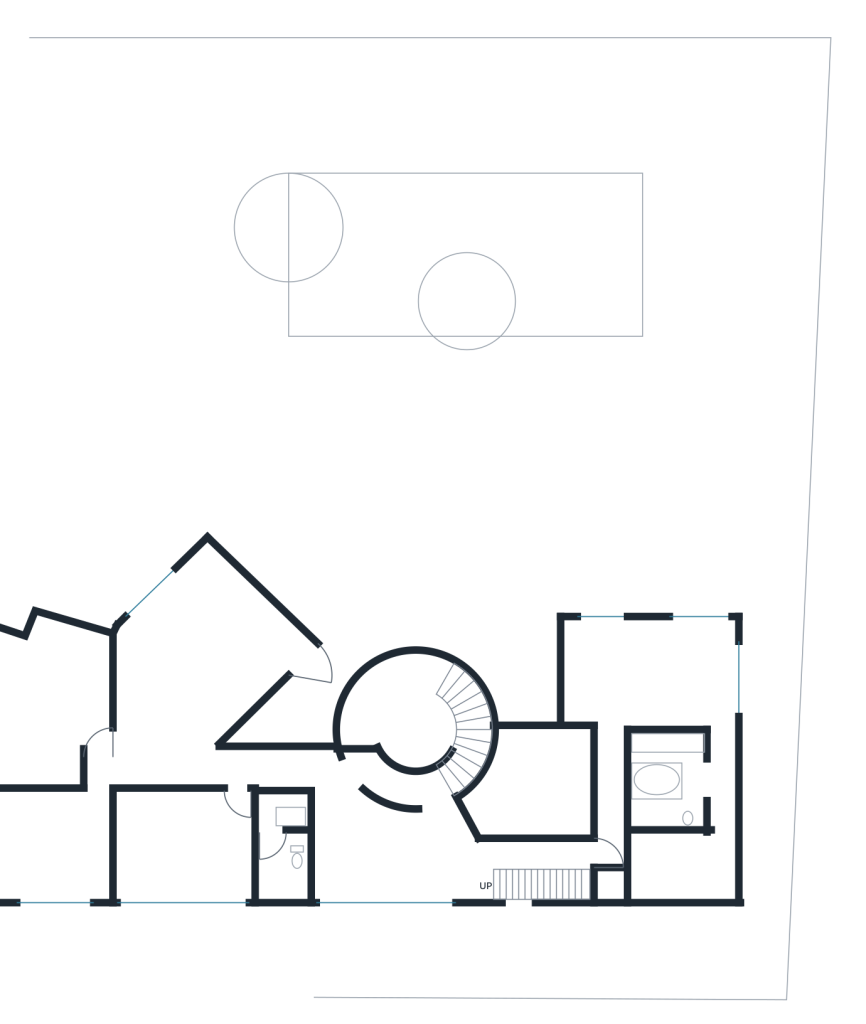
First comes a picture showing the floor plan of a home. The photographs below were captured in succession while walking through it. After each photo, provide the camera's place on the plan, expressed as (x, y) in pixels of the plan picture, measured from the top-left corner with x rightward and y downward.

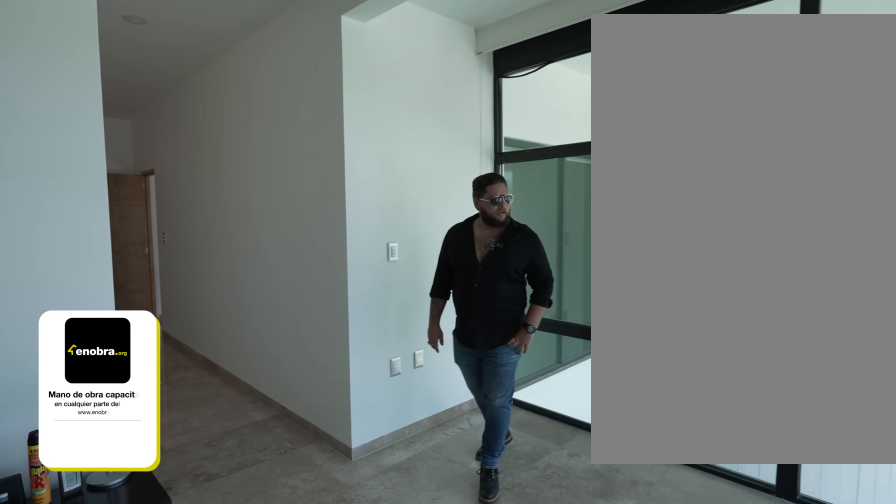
(615, 655)
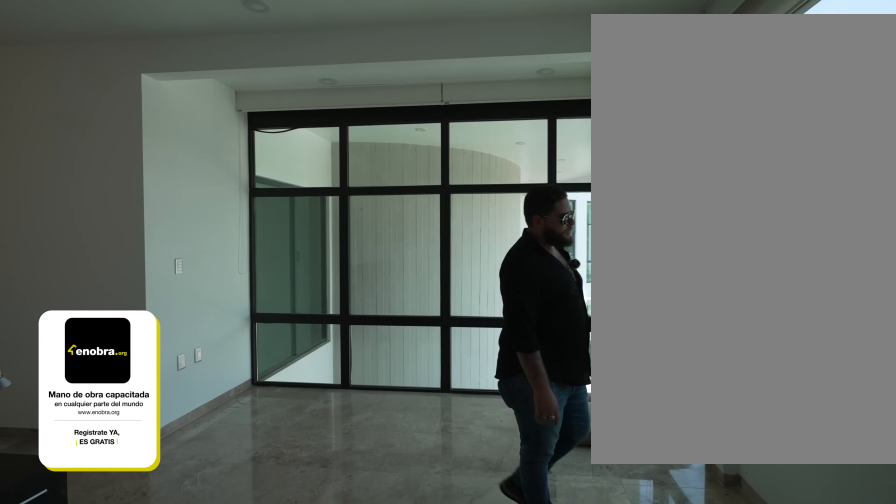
(639, 646)
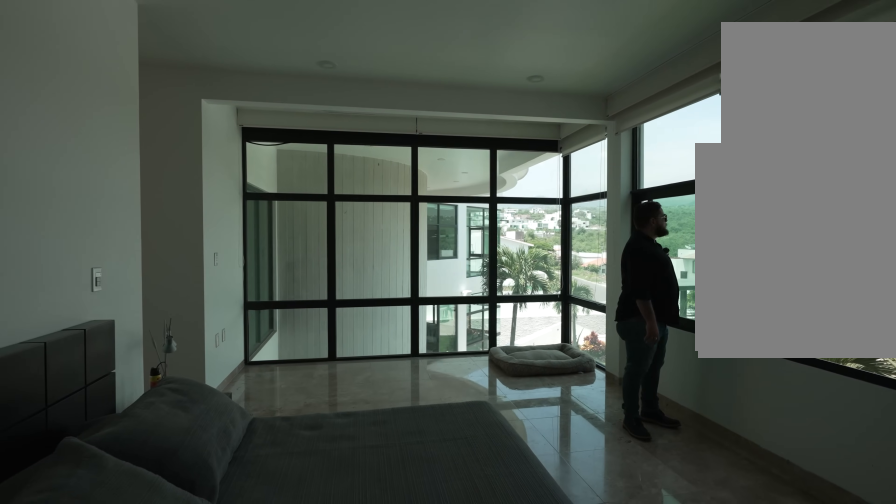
(714, 665)
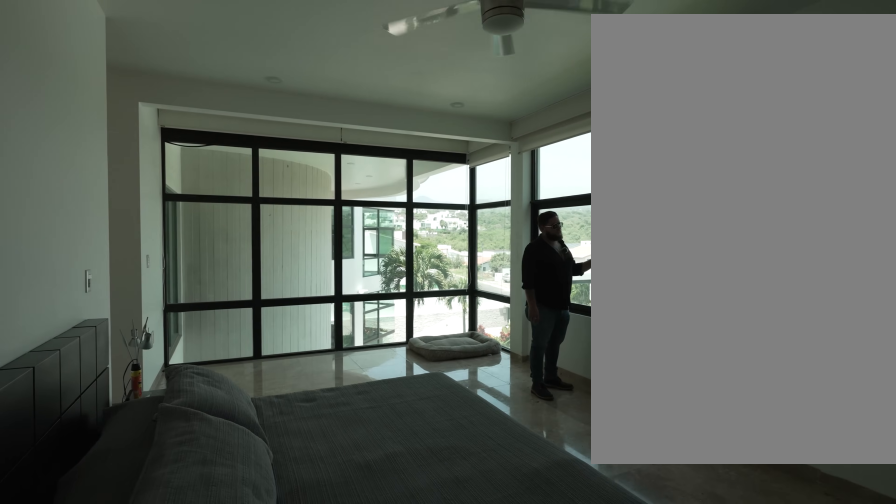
(719, 699)
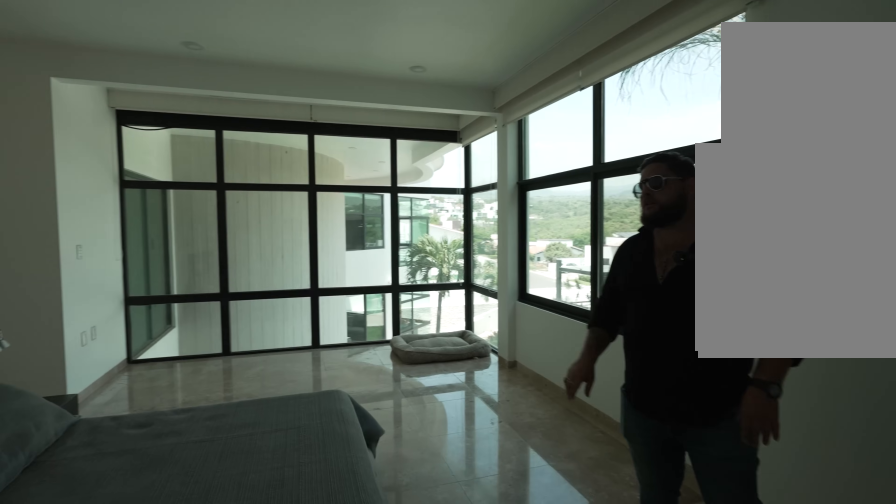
(719, 698)
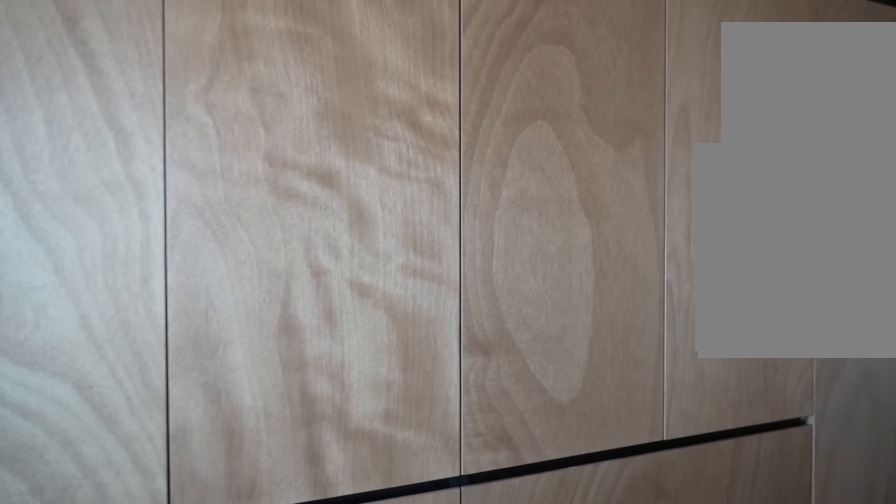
(675, 870)
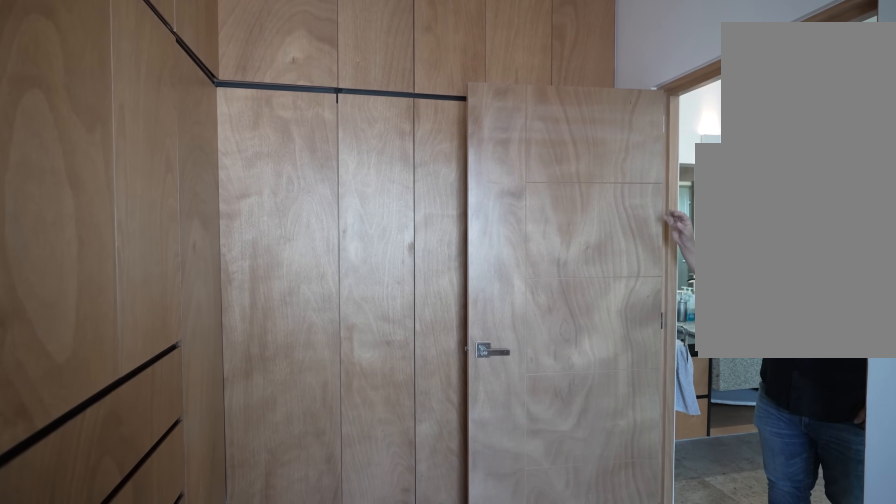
(676, 870)
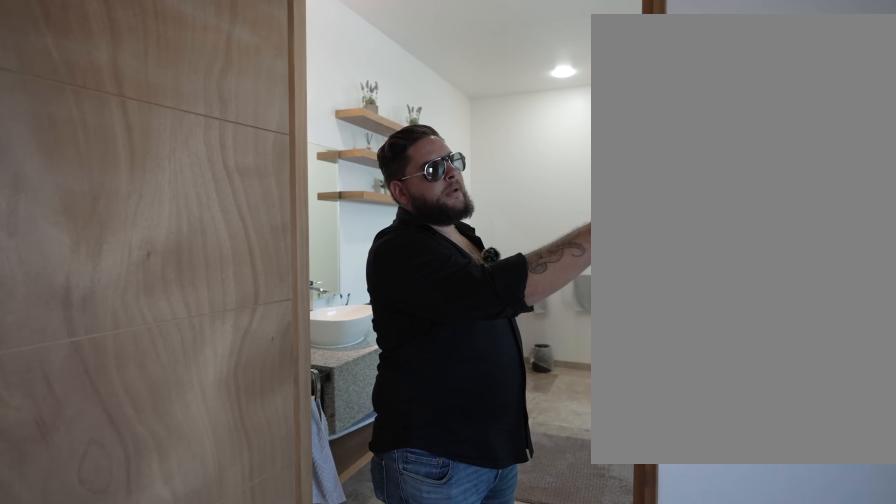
(675, 870)
